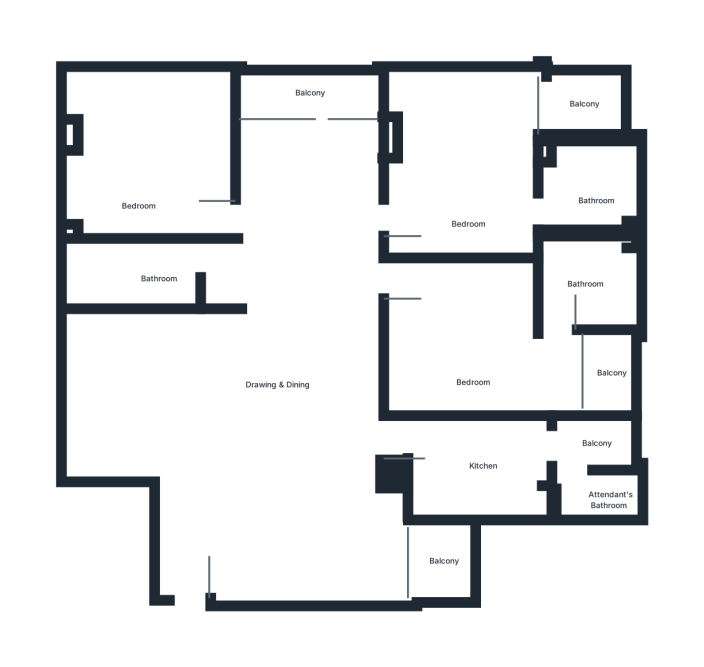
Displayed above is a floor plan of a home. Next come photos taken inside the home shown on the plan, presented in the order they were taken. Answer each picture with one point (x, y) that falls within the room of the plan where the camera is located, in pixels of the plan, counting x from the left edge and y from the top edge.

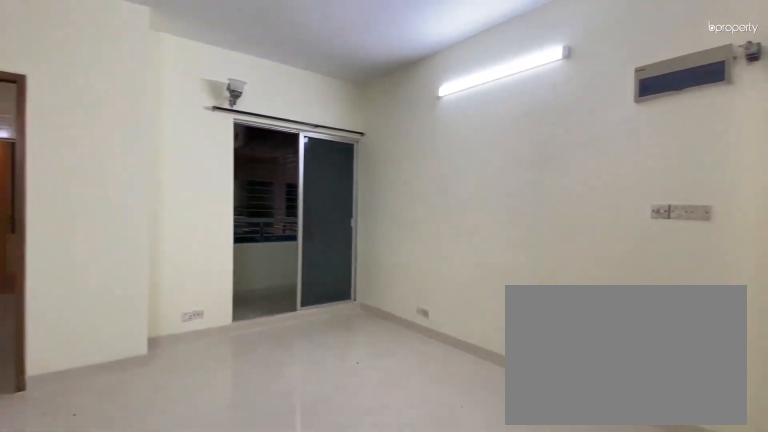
(283, 368)
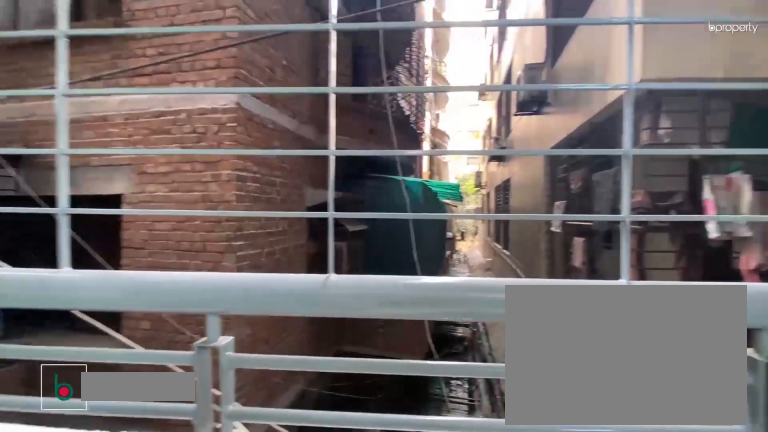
(305, 101)
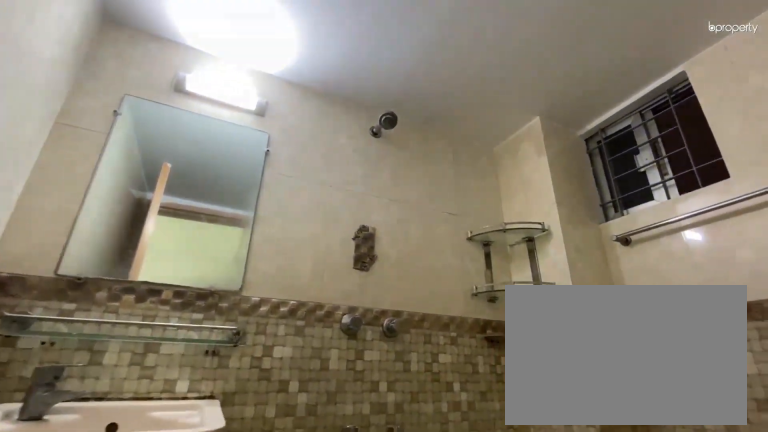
(587, 282)
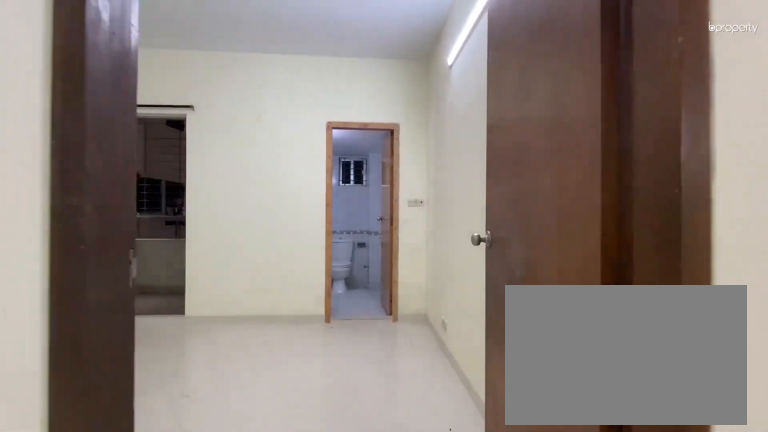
(468, 186)
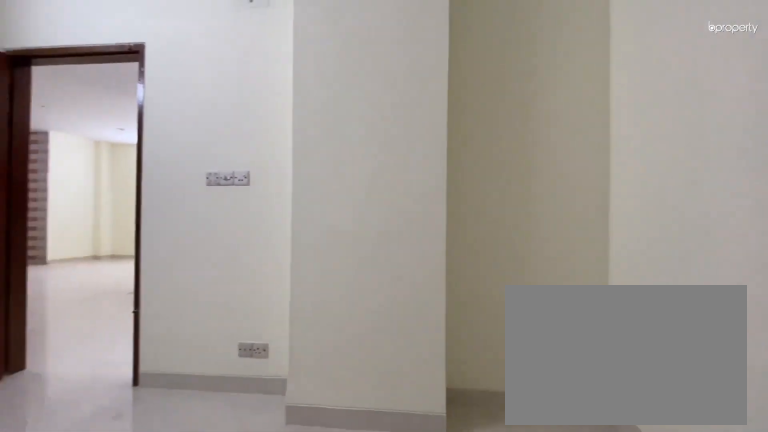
(468, 186)
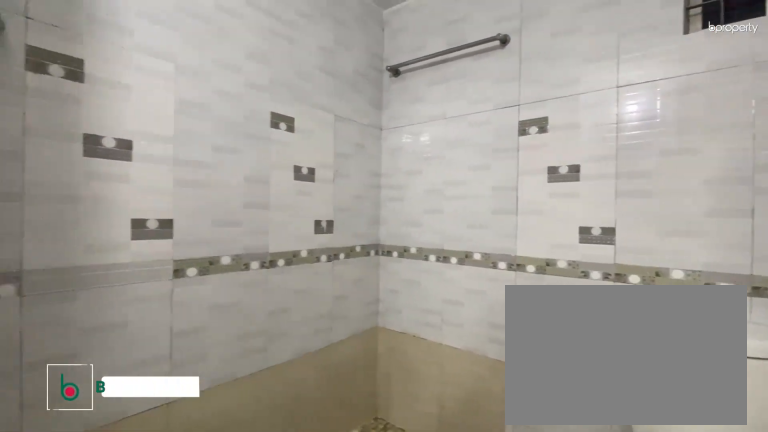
(599, 201)
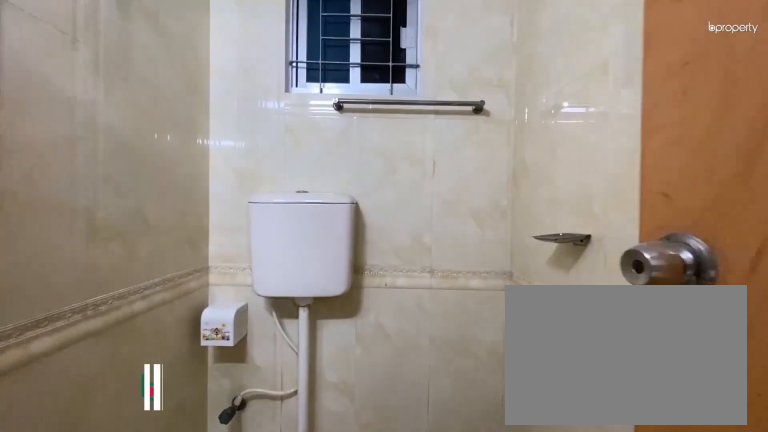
(176, 264)
